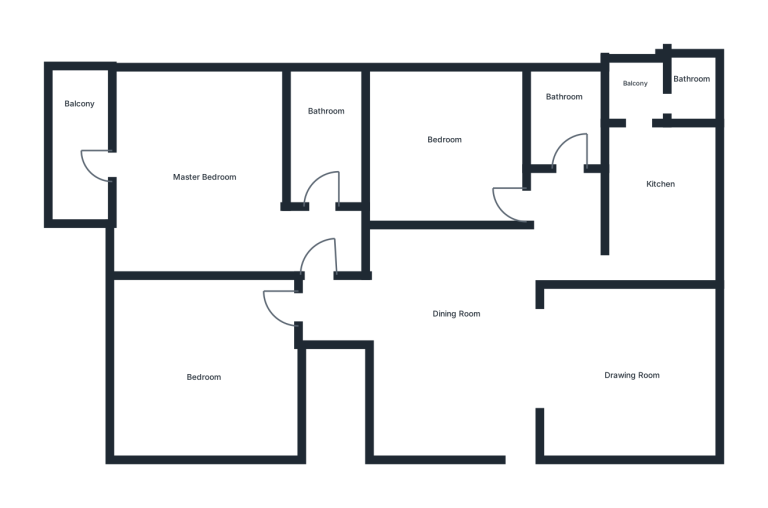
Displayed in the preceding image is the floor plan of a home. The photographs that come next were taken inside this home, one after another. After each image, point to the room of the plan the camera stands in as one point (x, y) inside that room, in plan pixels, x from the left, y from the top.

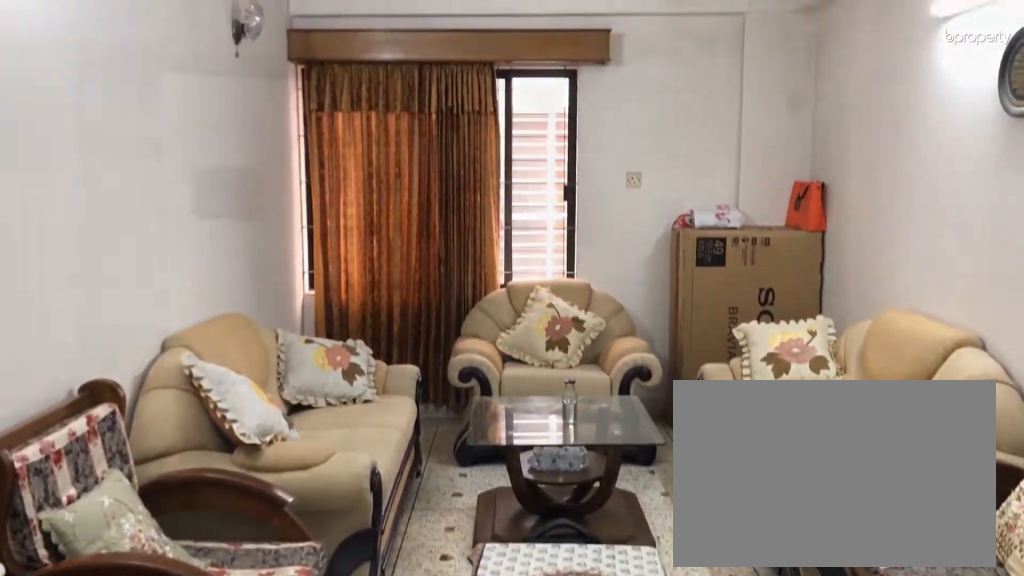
(628, 371)
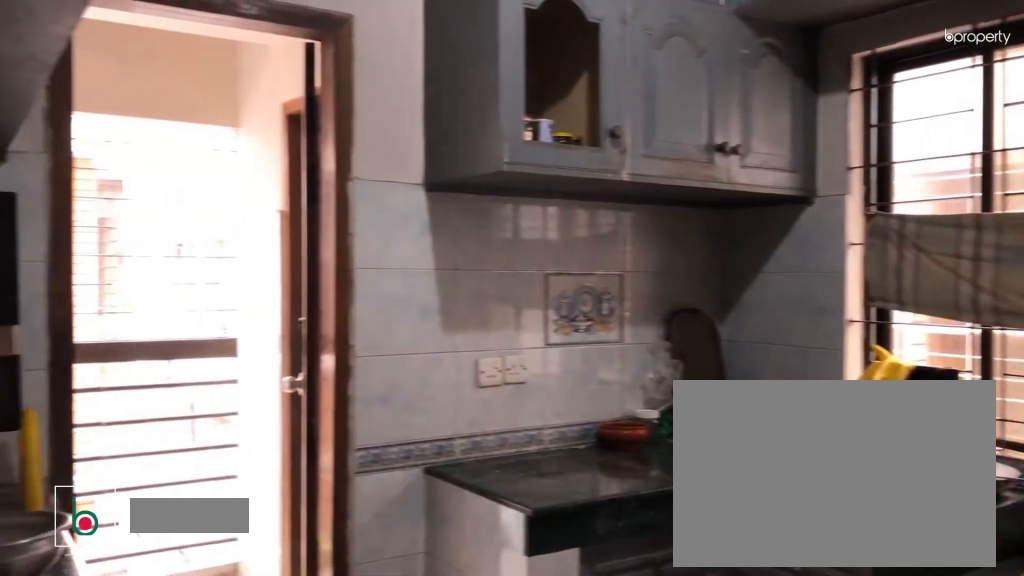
(671, 197)
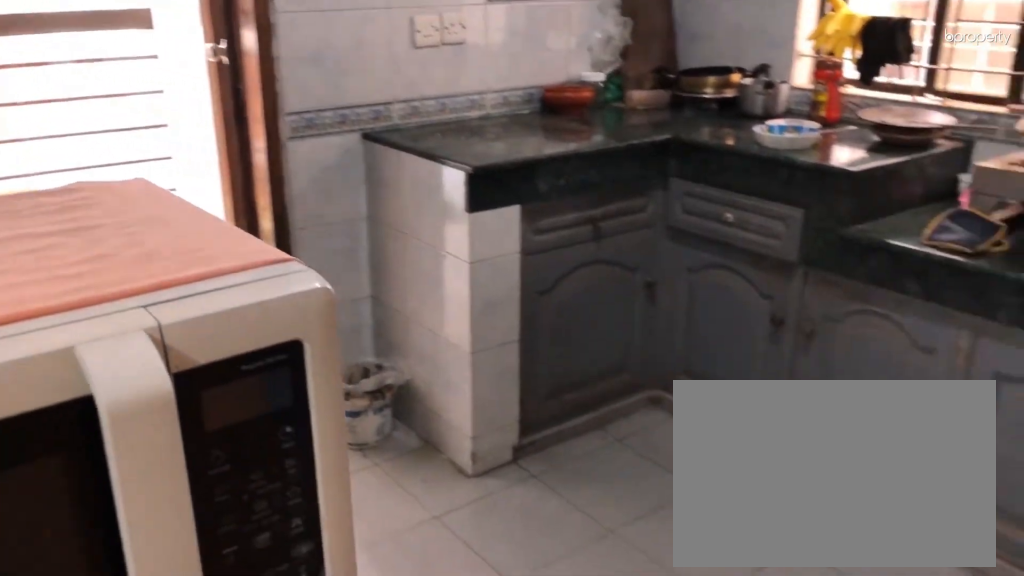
(671, 197)
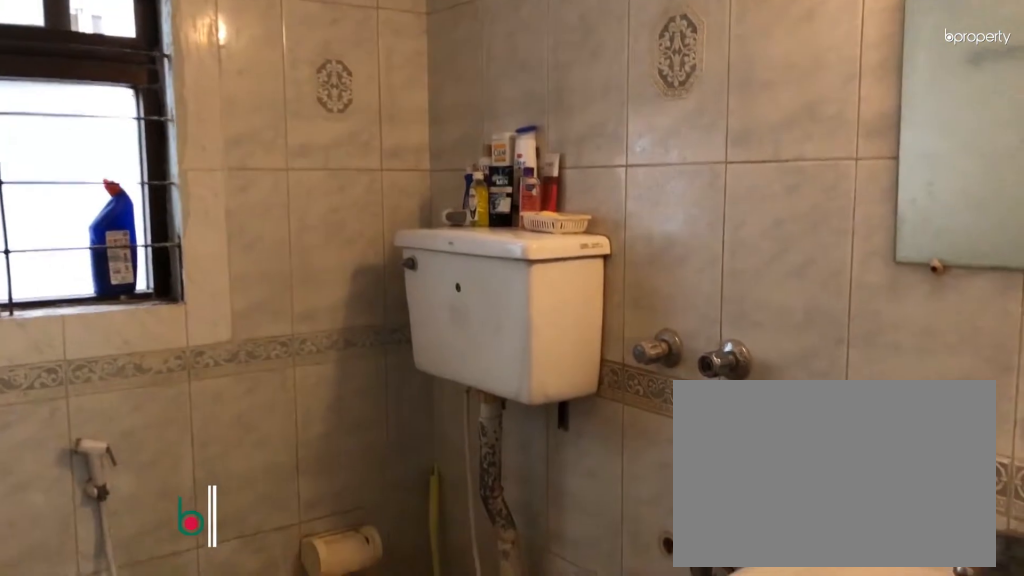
(561, 125)
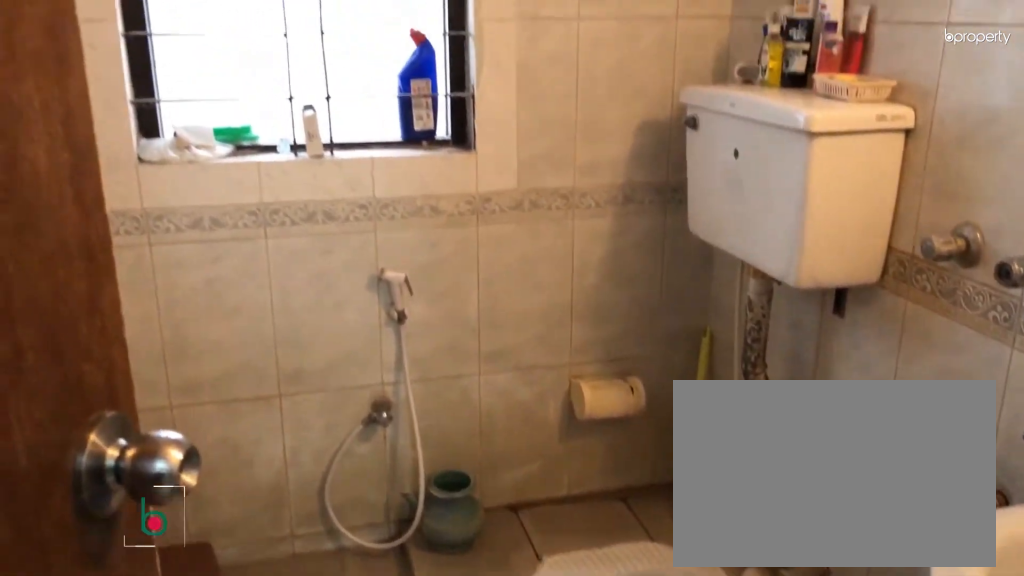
(561, 125)
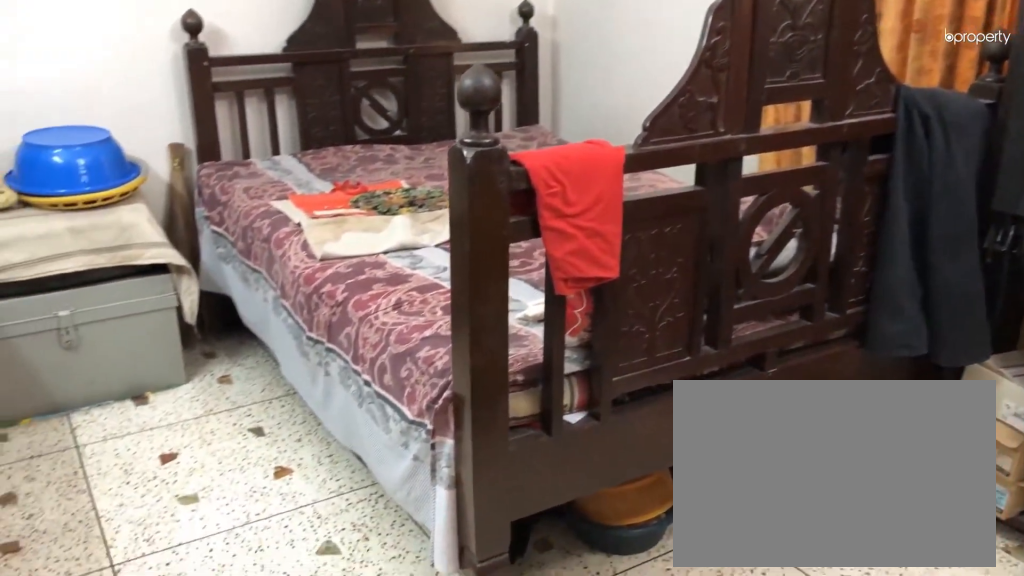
(434, 153)
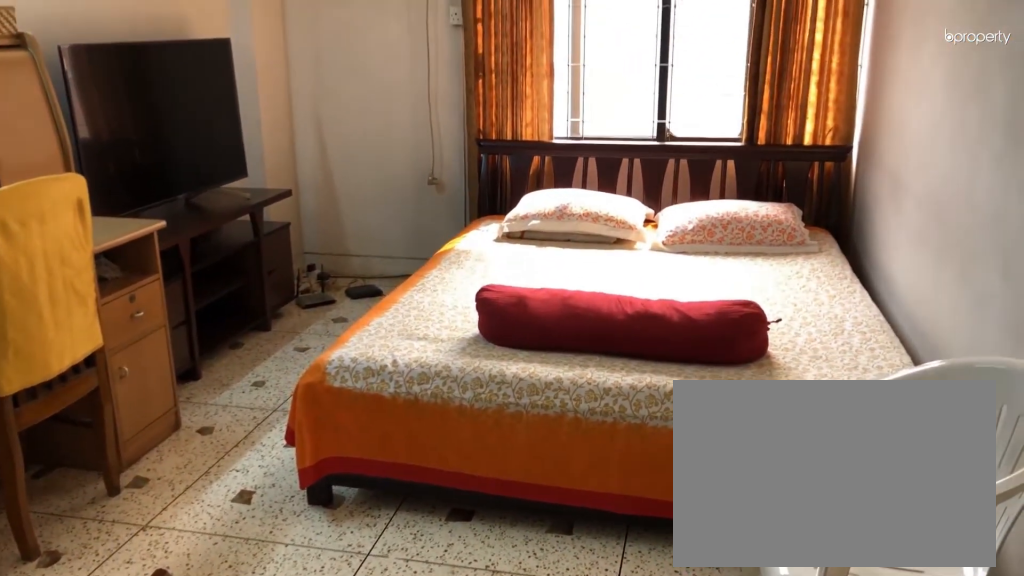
(197, 371)
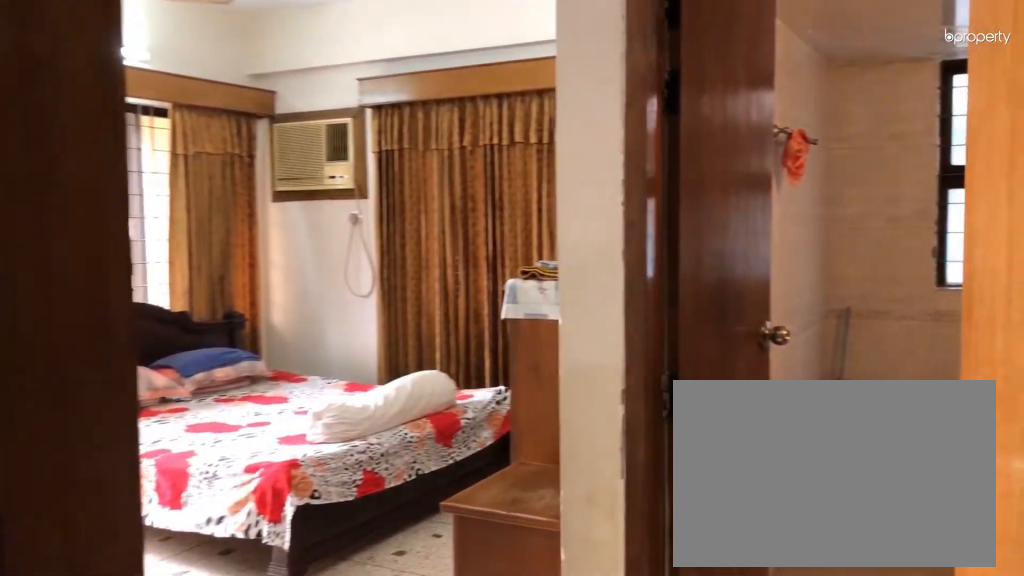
(314, 272)
